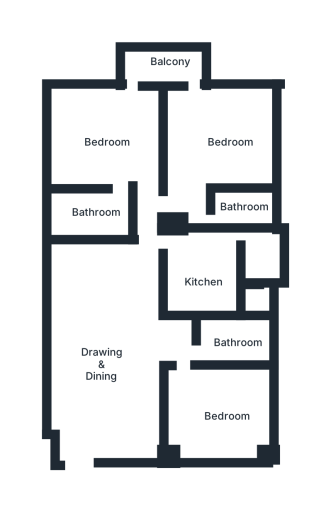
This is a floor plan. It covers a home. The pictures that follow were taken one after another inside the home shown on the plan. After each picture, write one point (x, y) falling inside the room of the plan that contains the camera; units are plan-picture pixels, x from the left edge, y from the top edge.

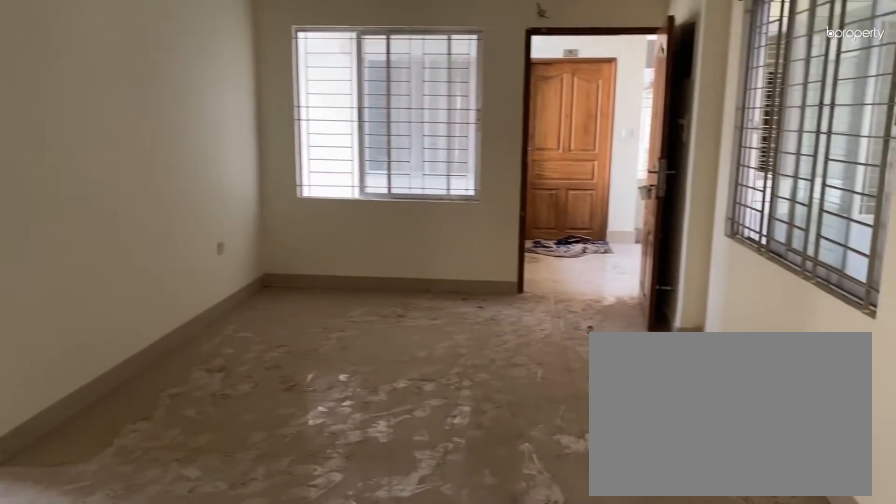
(113, 359)
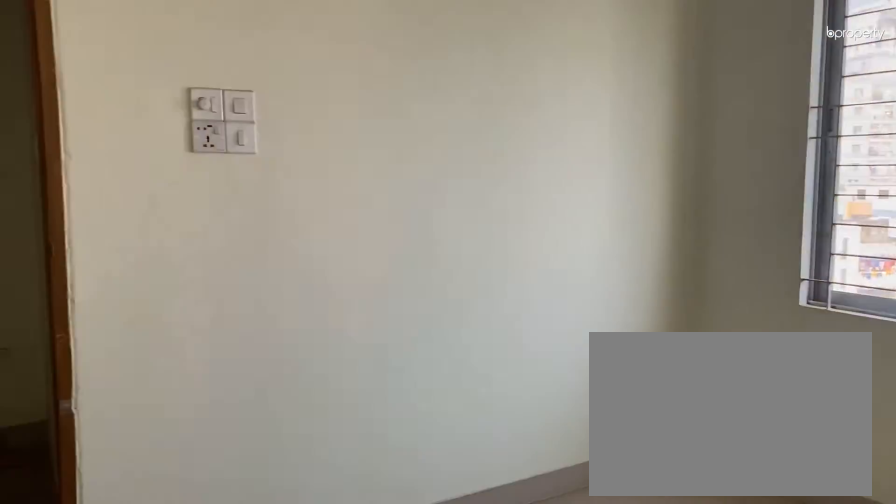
(226, 416)
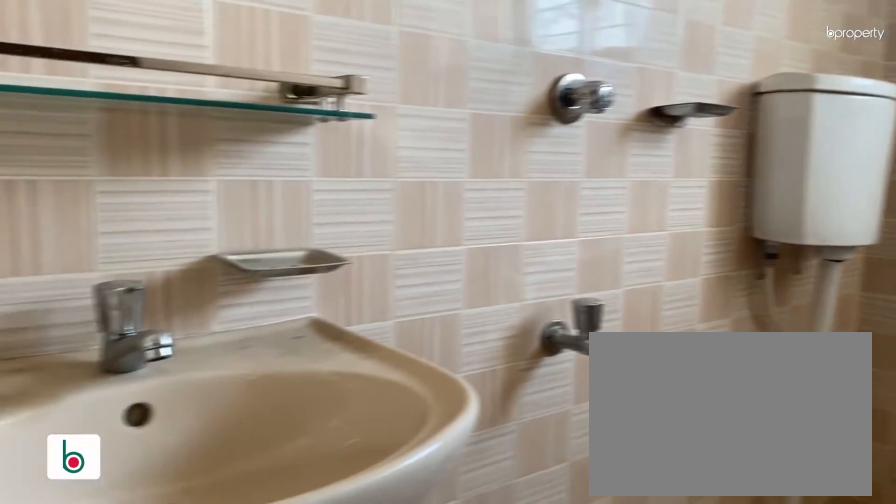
(236, 342)
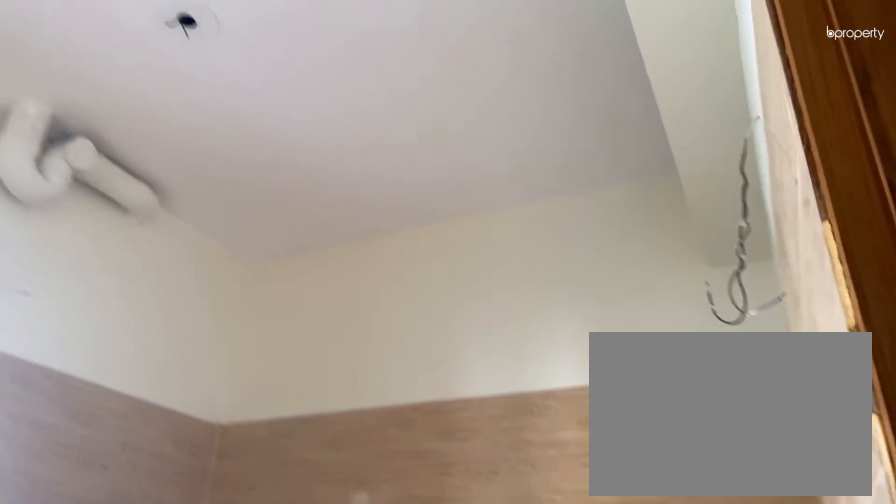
(201, 280)
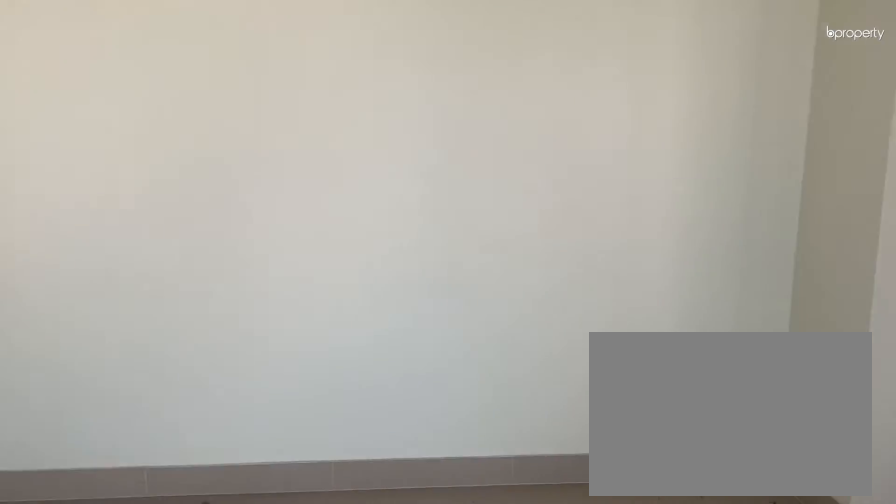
(232, 140)
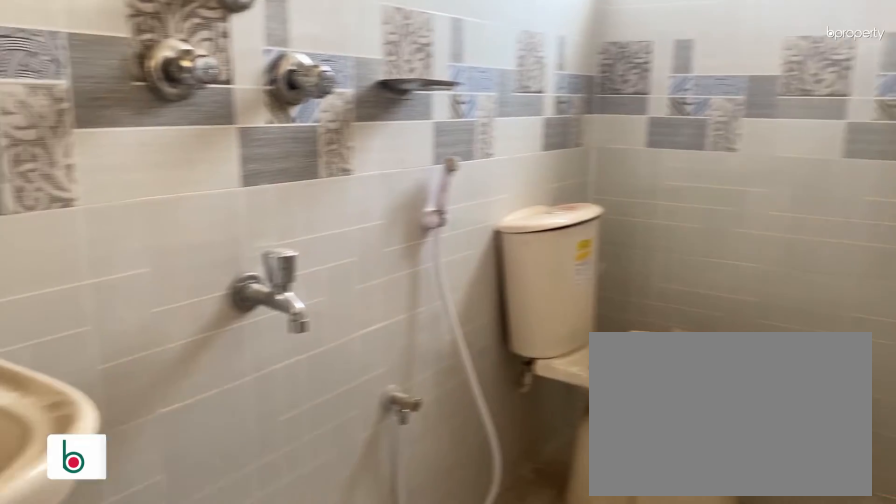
(253, 205)
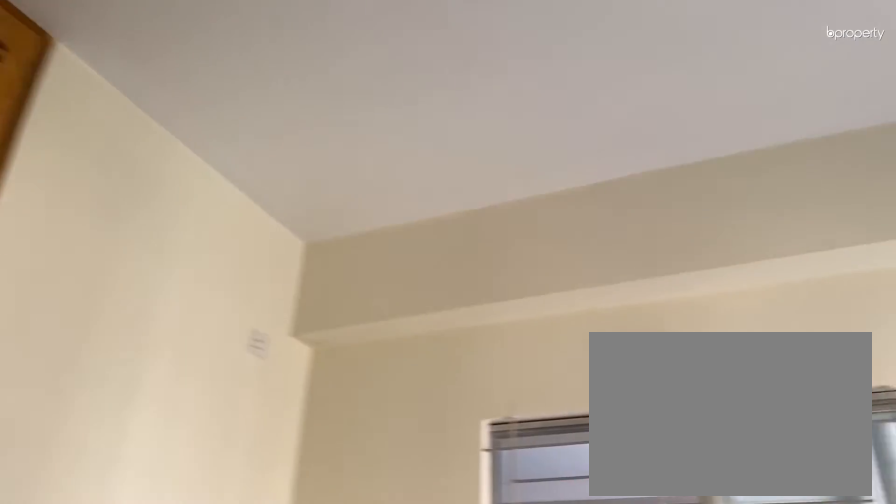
(107, 142)
